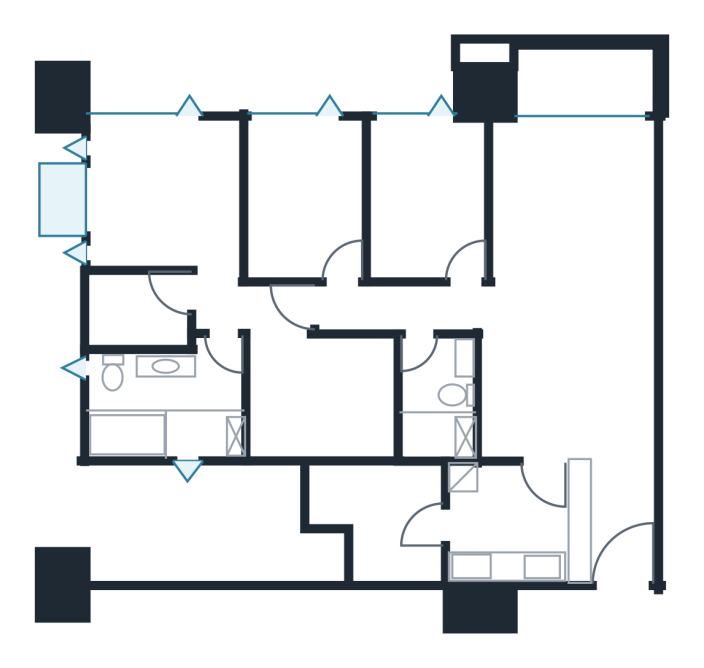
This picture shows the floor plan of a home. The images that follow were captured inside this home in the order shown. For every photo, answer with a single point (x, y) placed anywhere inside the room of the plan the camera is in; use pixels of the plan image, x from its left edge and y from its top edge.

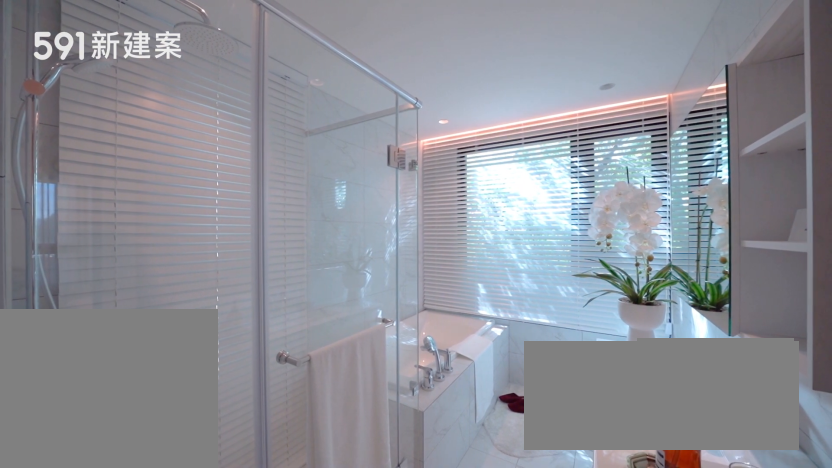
(158, 402)
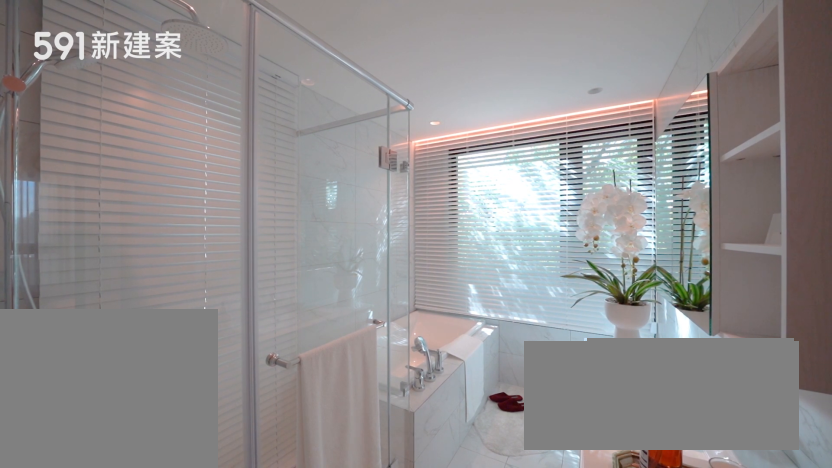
(158, 402)
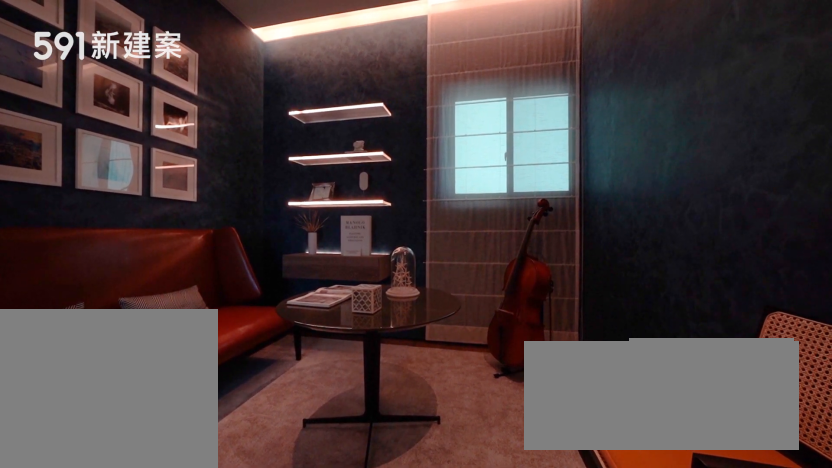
(328, 398)
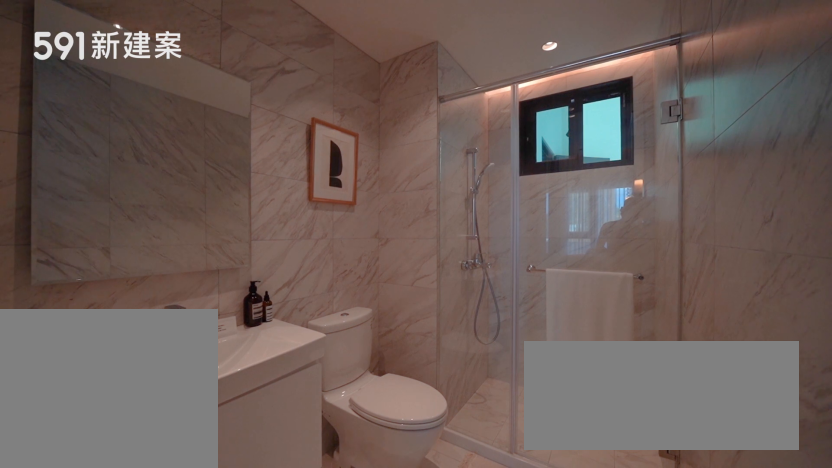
(435, 402)
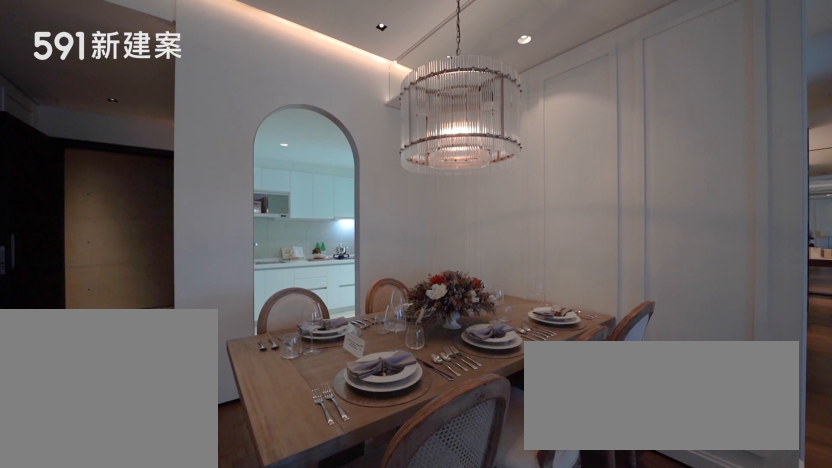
(564, 396)
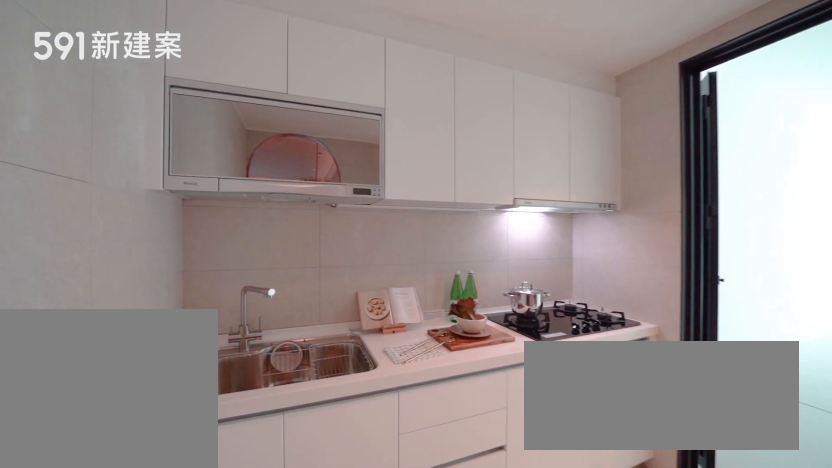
(504, 523)
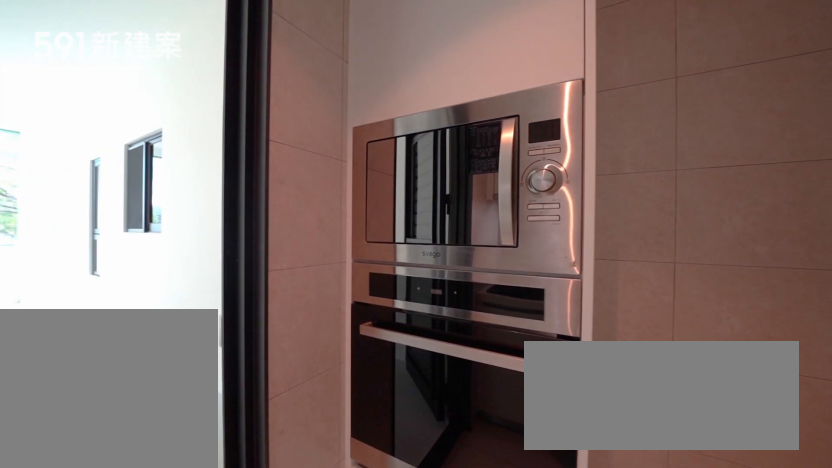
(504, 523)
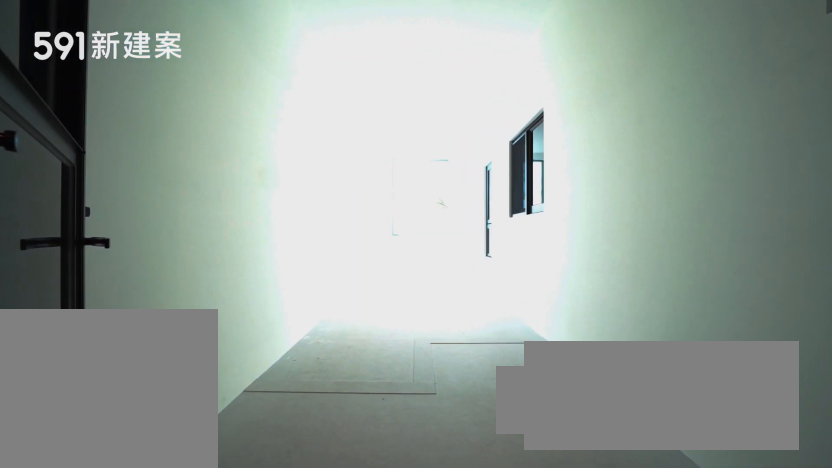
(380, 517)
